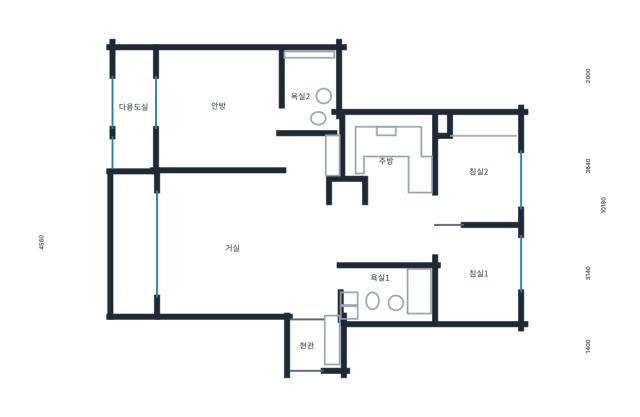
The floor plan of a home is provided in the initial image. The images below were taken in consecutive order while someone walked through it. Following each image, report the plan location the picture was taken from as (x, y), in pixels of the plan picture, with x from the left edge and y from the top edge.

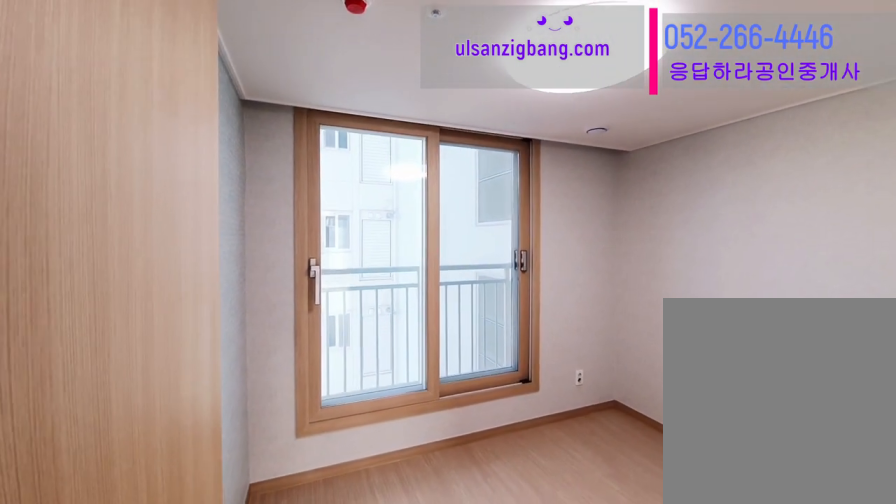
(484, 271)
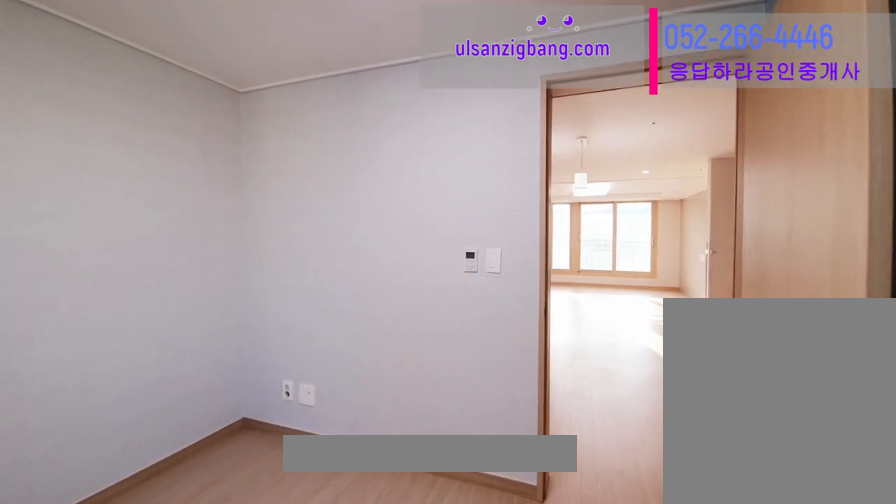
(482, 271)
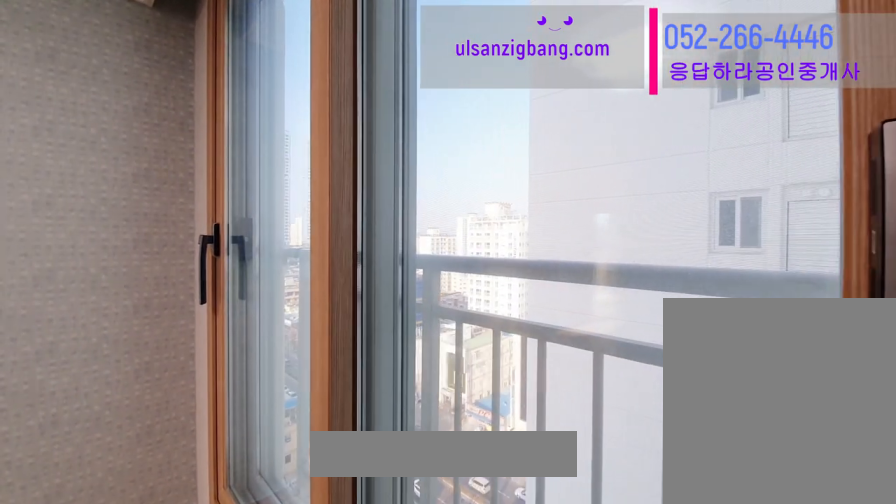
(483, 272)
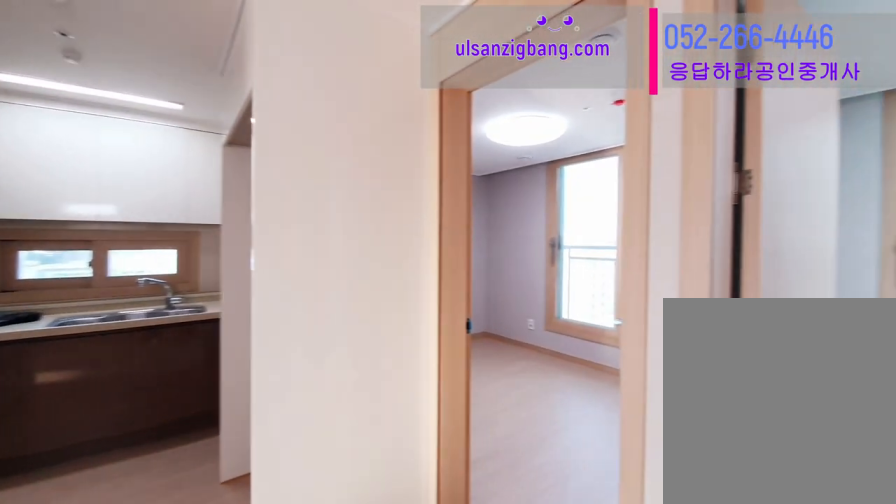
(396, 228)
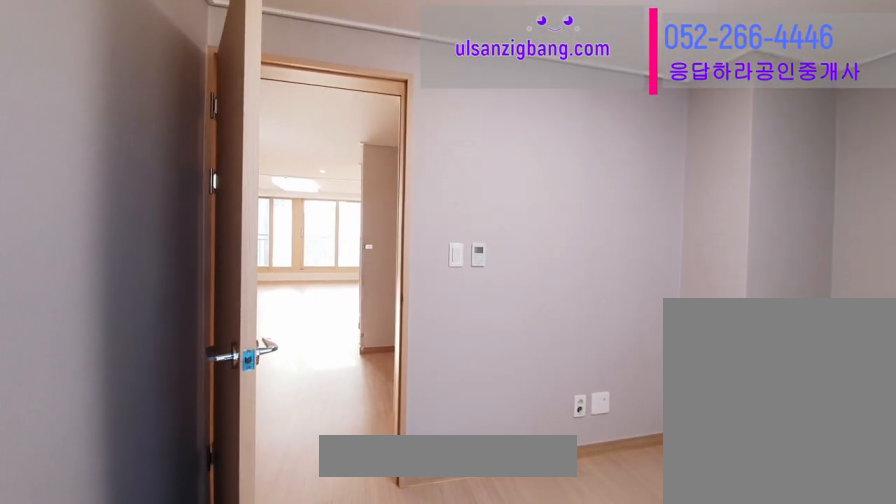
(490, 178)
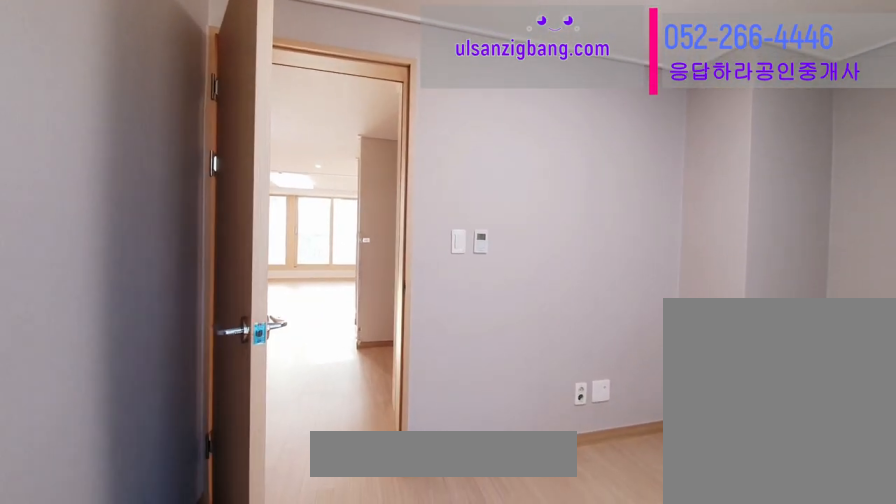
(489, 177)
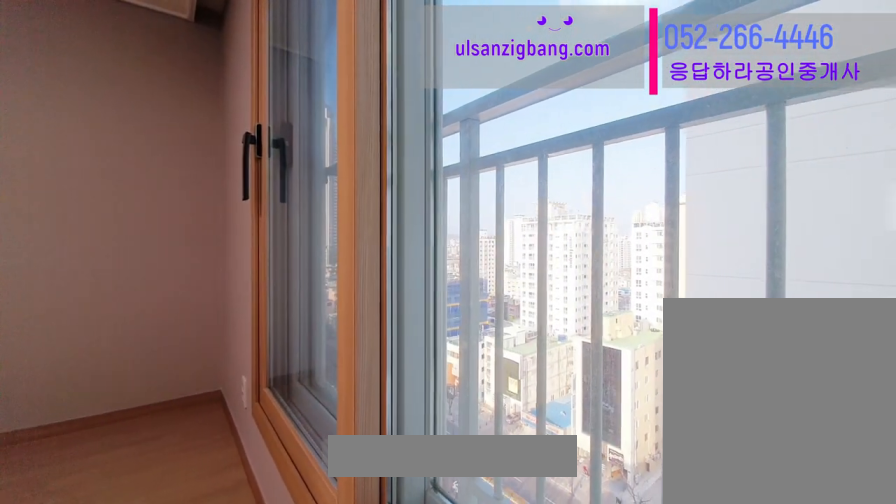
(490, 177)
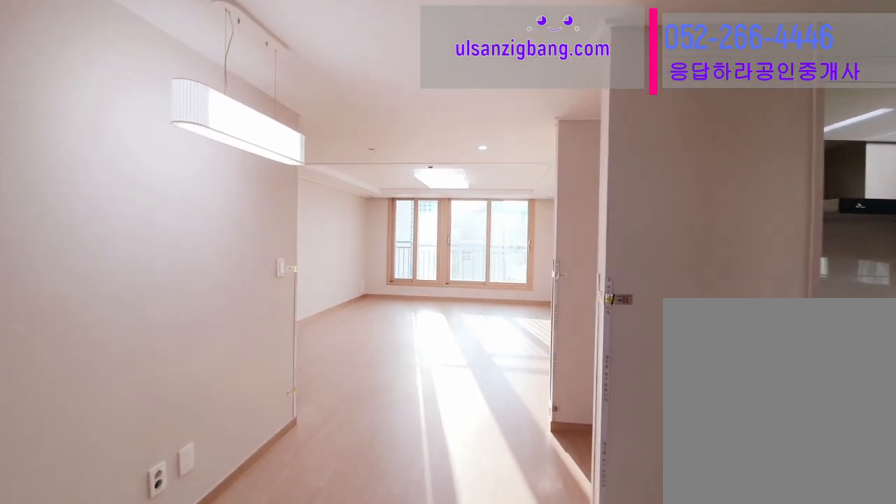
(339, 222)
